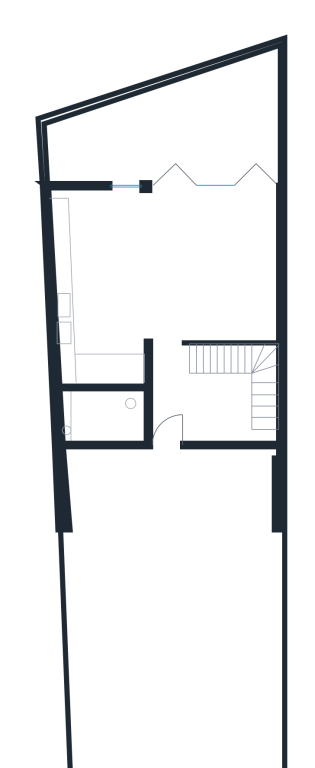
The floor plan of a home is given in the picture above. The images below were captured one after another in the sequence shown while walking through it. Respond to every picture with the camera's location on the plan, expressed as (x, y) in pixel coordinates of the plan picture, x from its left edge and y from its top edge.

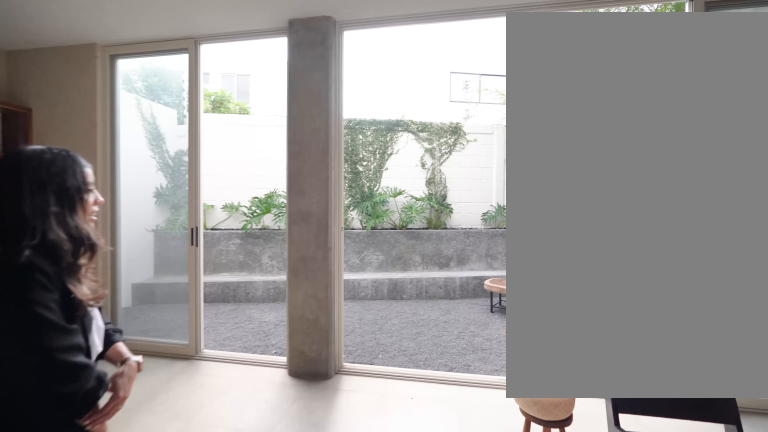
(174, 245)
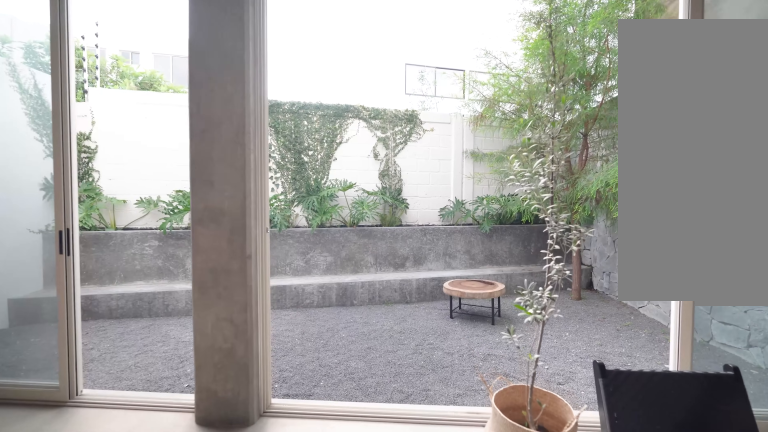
(174, 245)
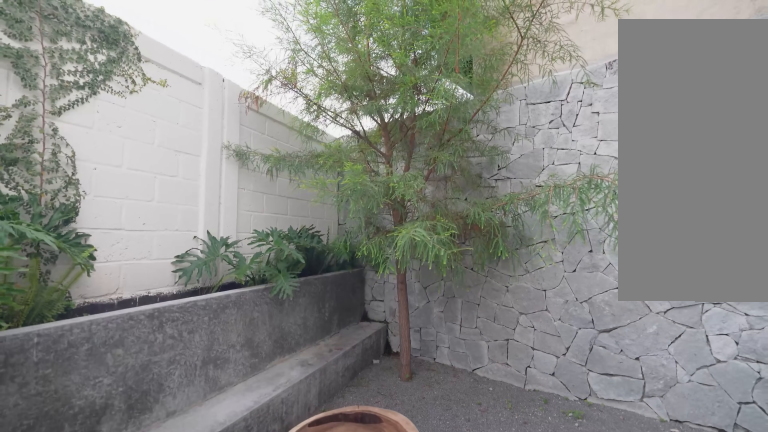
(167, 169)
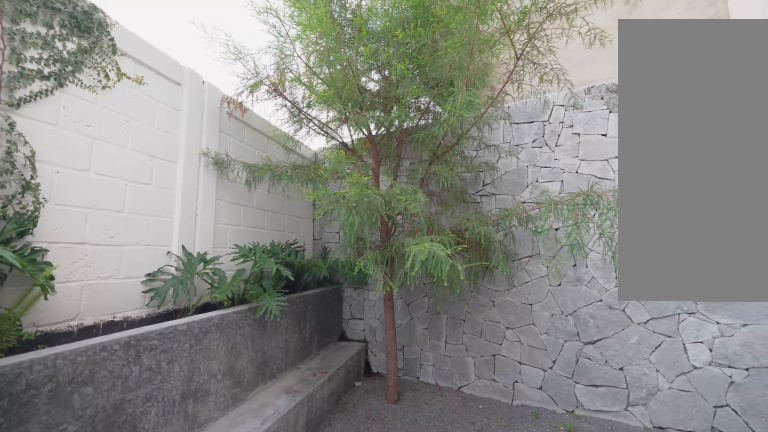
(163, 124)
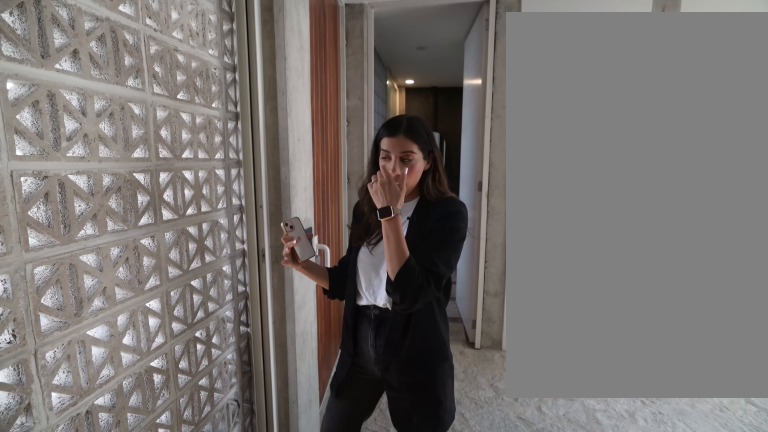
(225, 433)
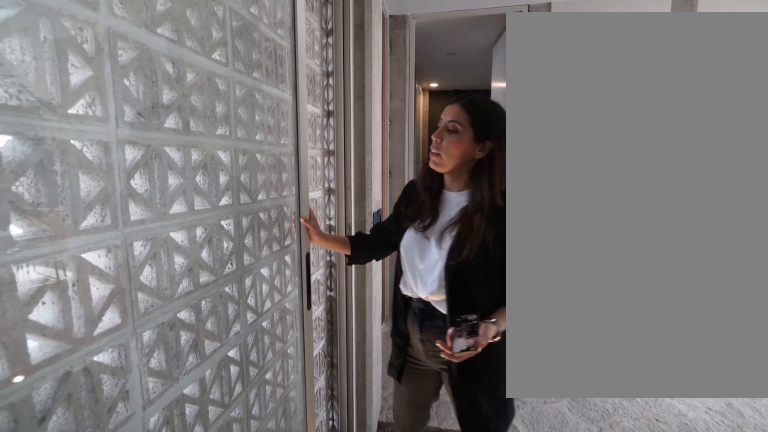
(225, 433)
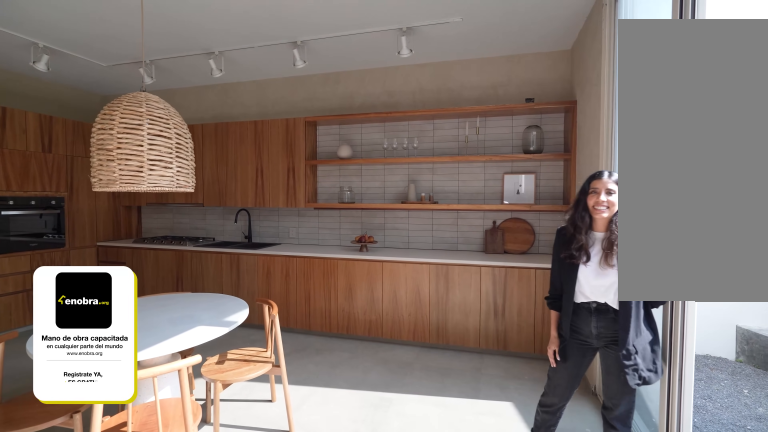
(177, 239)
